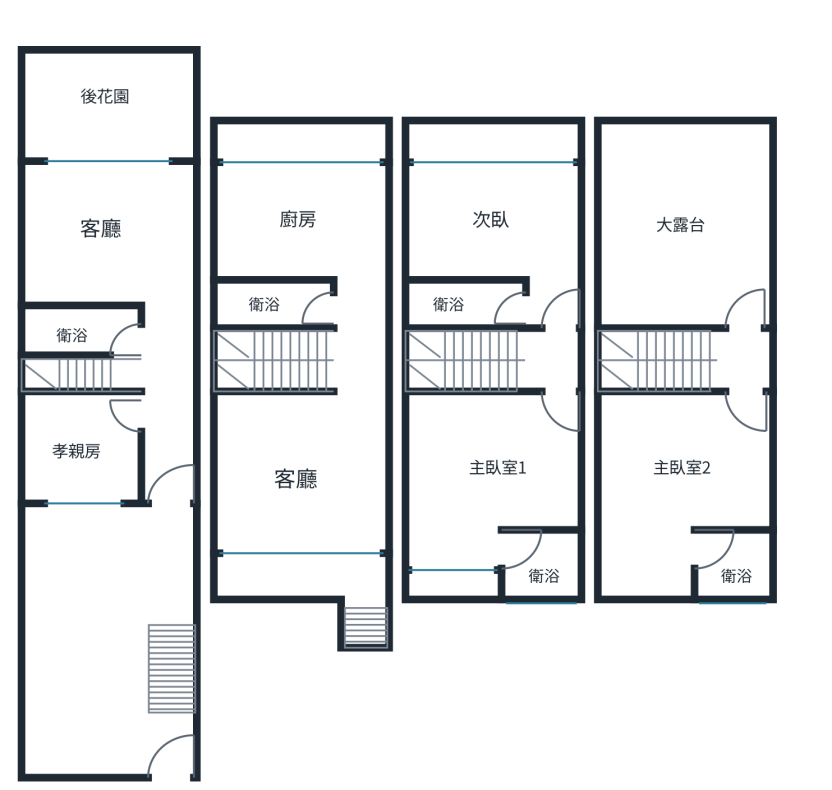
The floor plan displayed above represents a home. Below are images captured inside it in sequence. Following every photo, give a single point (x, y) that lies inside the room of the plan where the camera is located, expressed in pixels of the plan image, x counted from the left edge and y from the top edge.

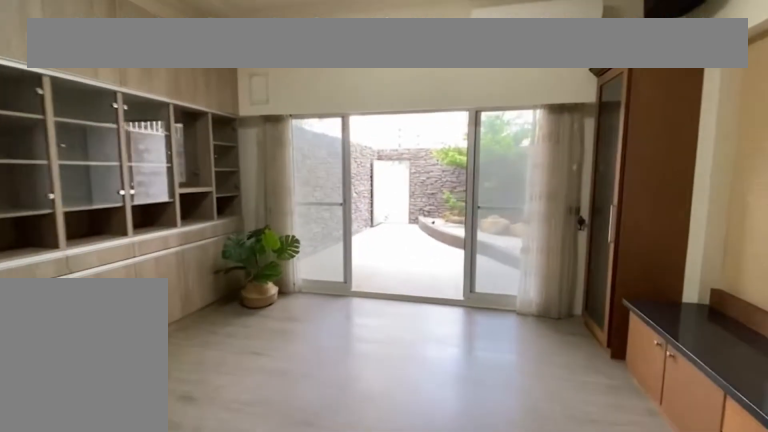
(101, 233)
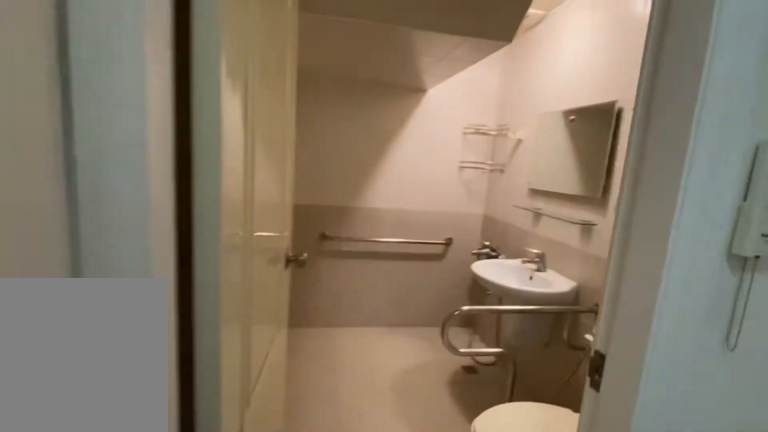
(88, 316)
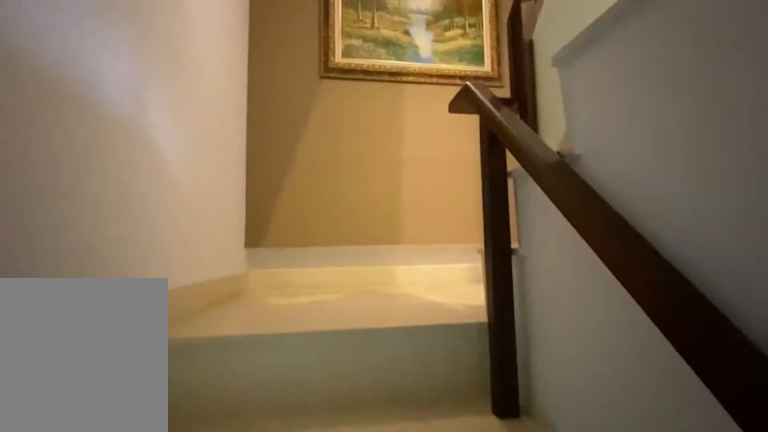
(87, 374)
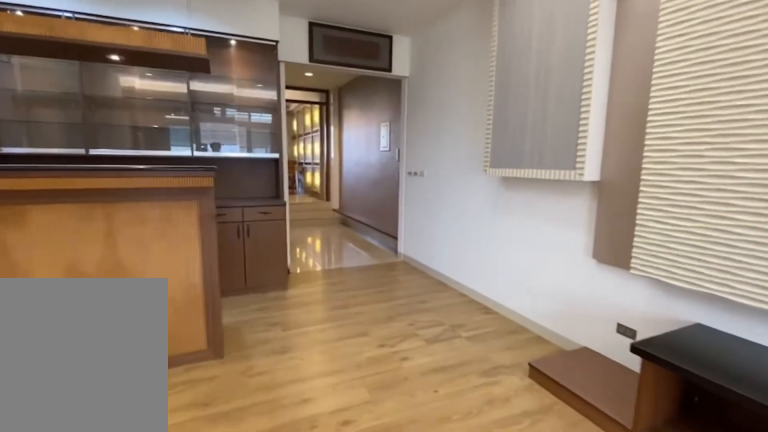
(335, 469)
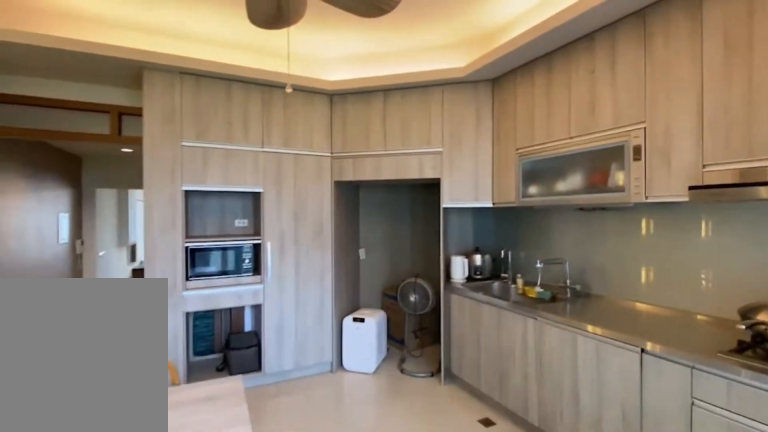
(306, 209)
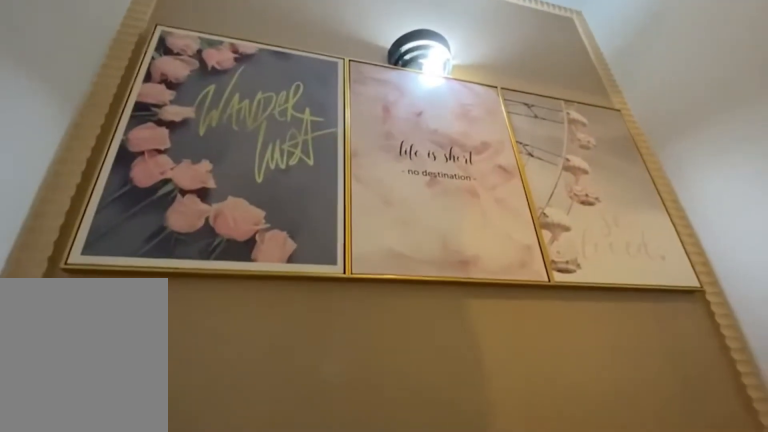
(286, 367)
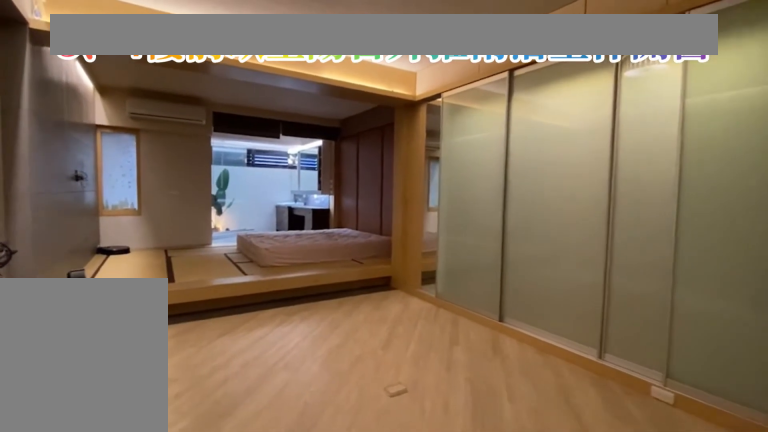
(484, 471)
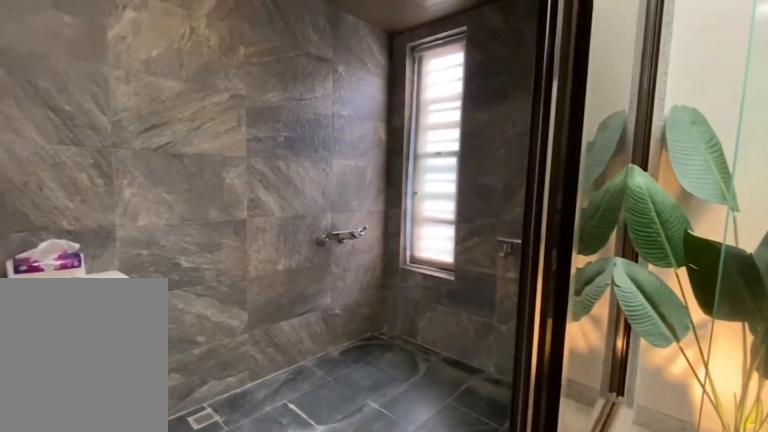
(544, 567)
